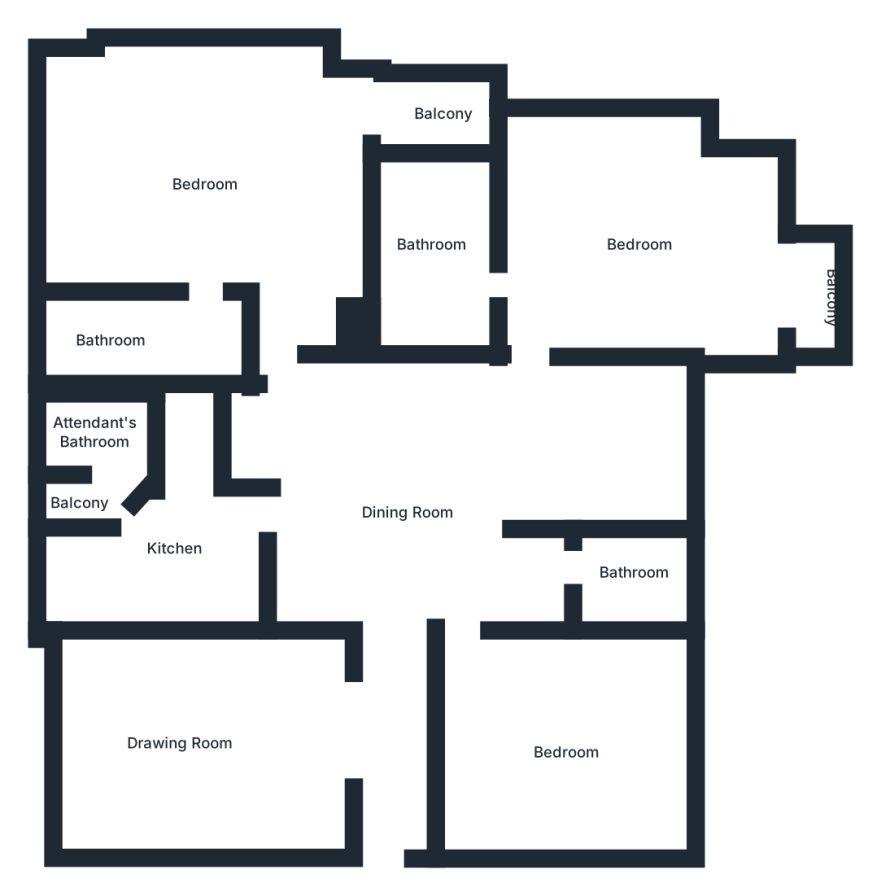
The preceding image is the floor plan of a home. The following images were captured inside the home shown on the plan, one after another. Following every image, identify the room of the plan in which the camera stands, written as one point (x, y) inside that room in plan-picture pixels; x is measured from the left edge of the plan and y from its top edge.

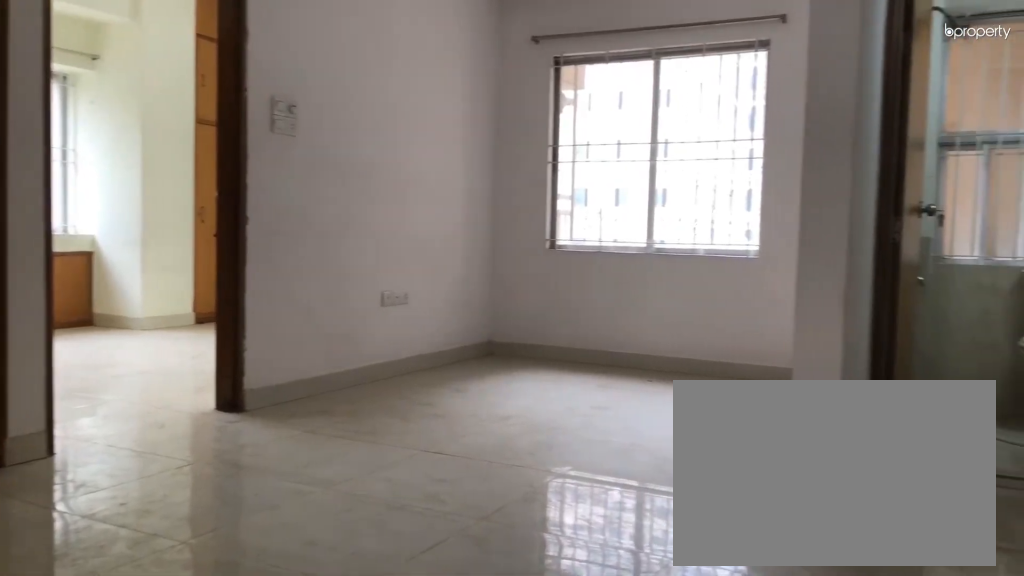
(406, 511)
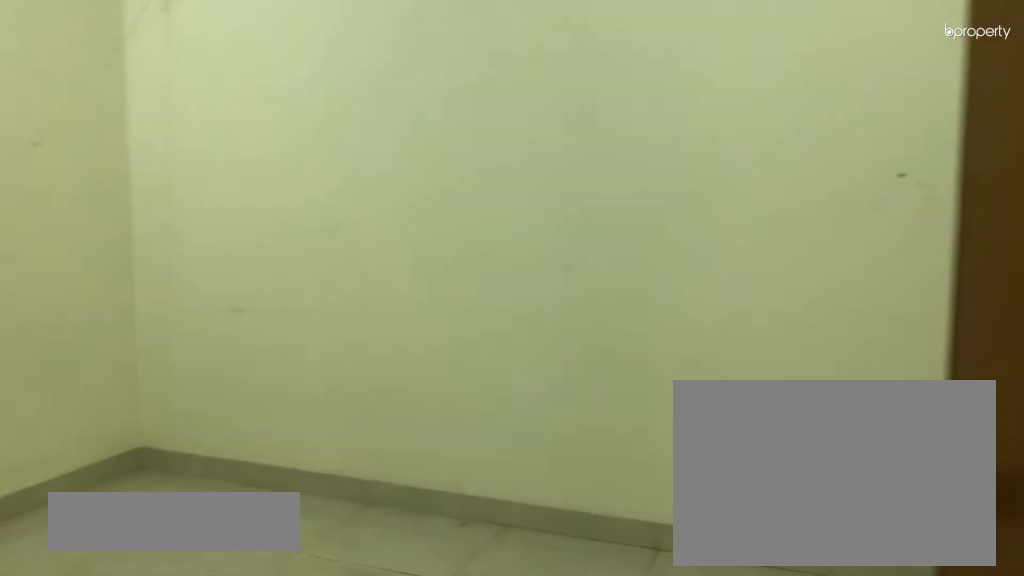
(564, 745)
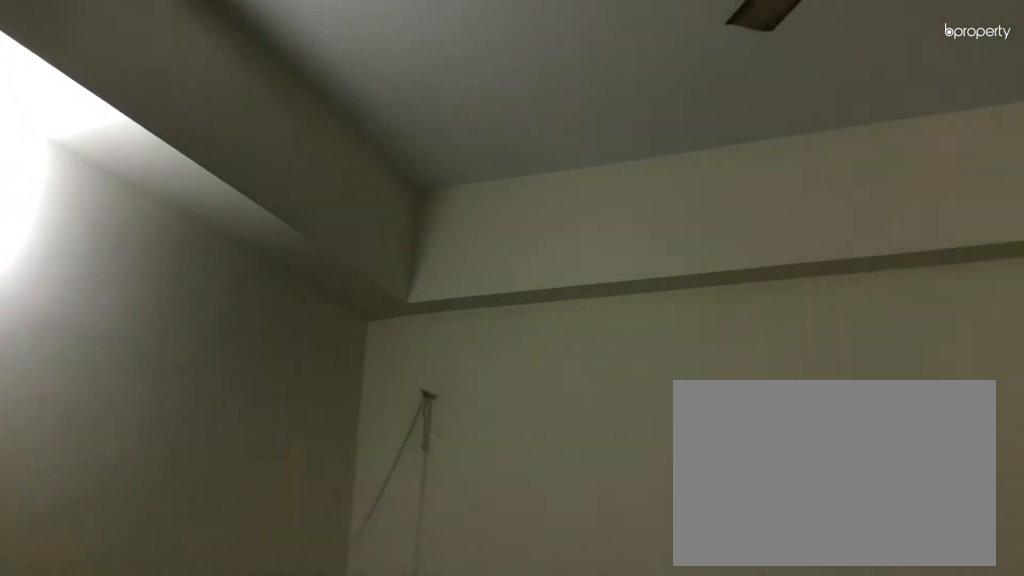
(564, 745)
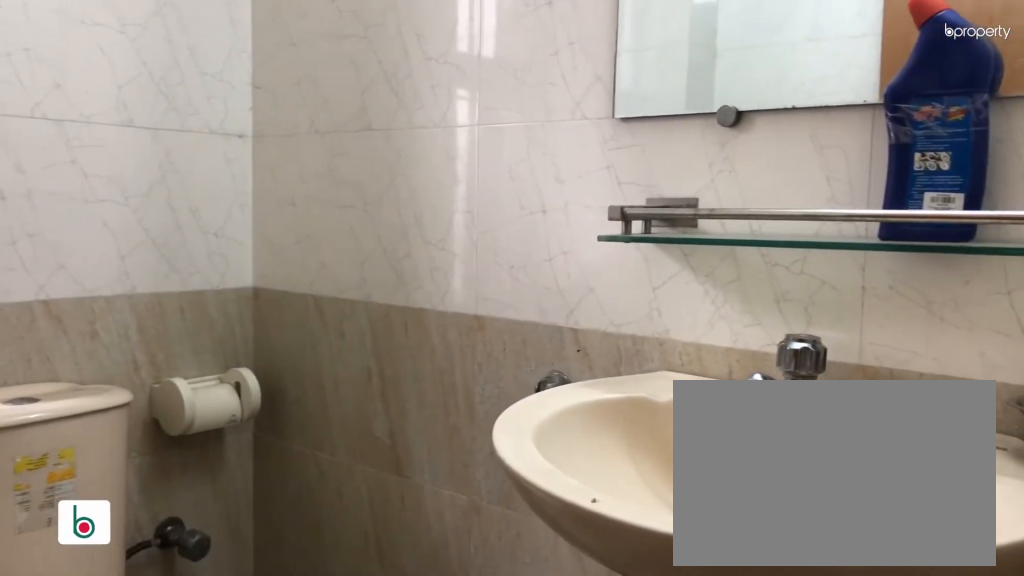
(630, 569)
